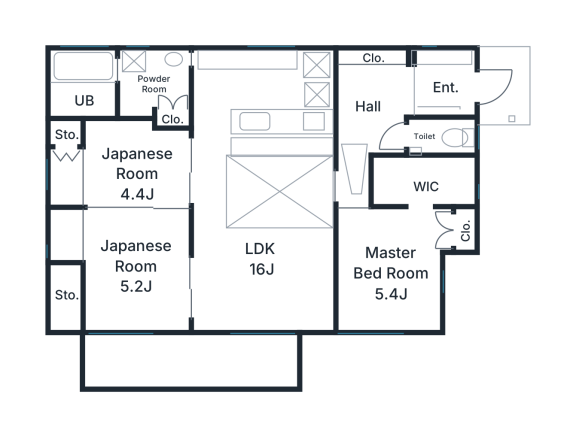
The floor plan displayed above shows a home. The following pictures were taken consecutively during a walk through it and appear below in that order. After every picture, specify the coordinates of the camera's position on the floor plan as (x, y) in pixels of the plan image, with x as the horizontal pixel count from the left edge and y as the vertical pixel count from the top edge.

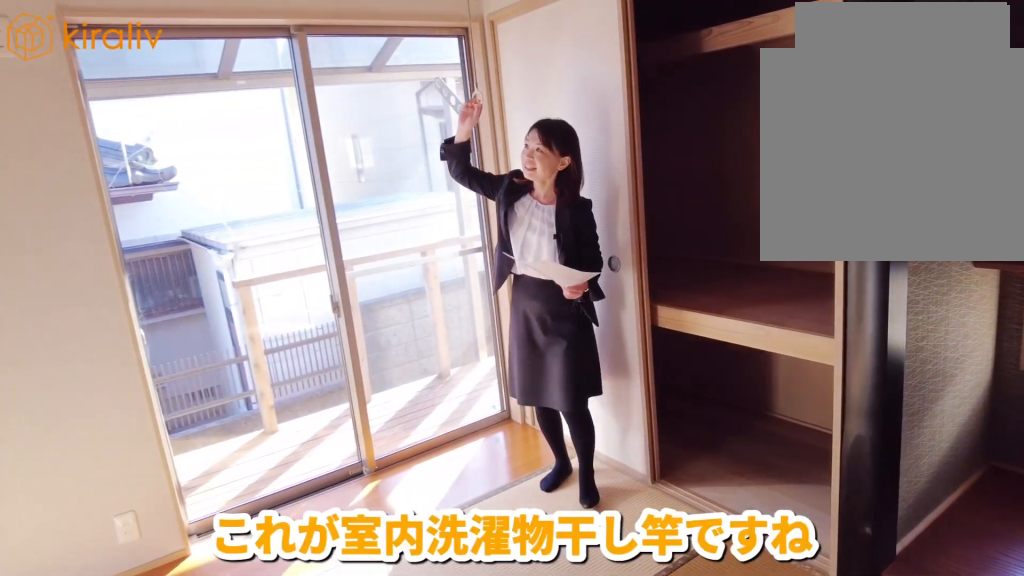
(98, 292)
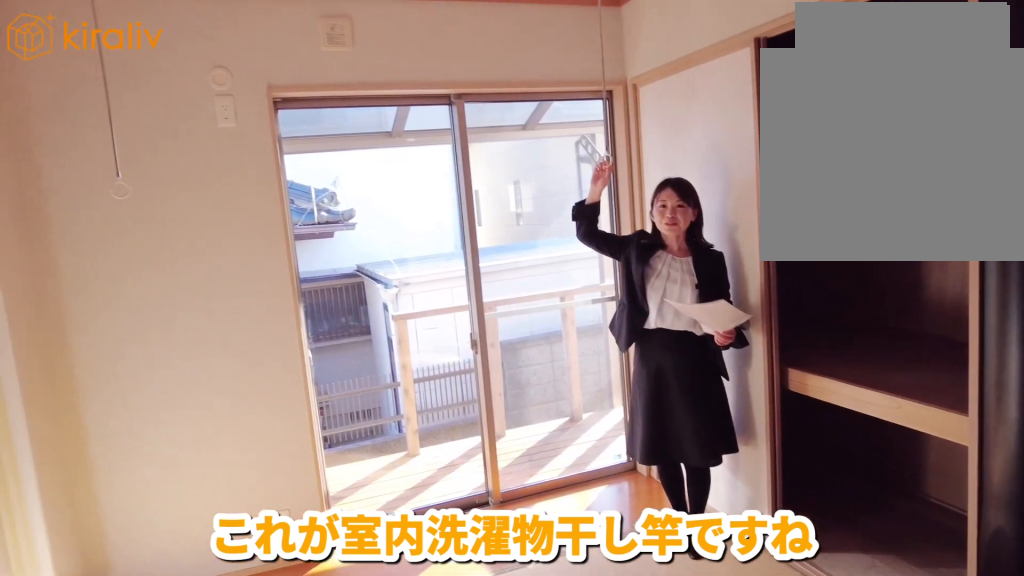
(98, 291)
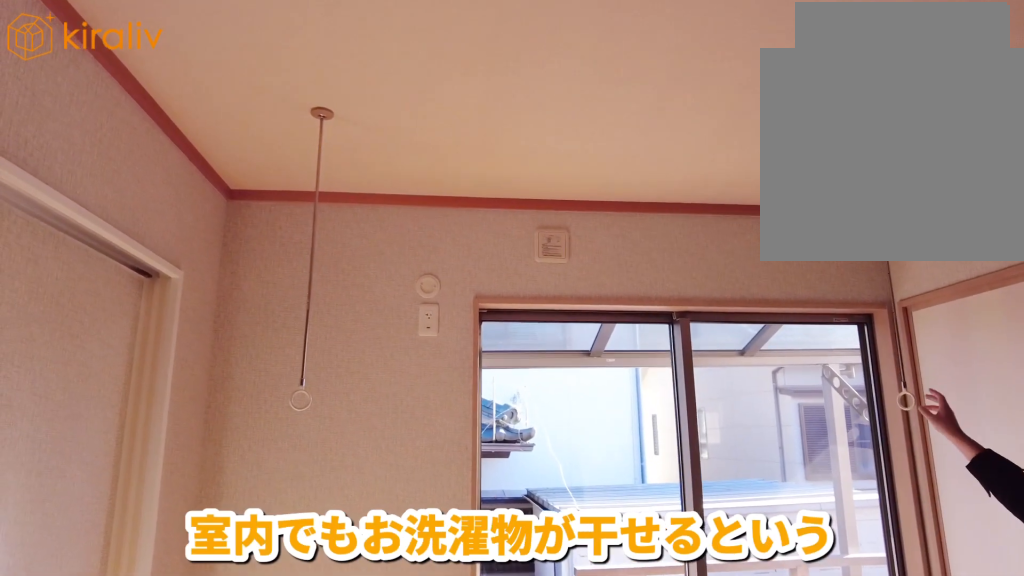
(99, 285)
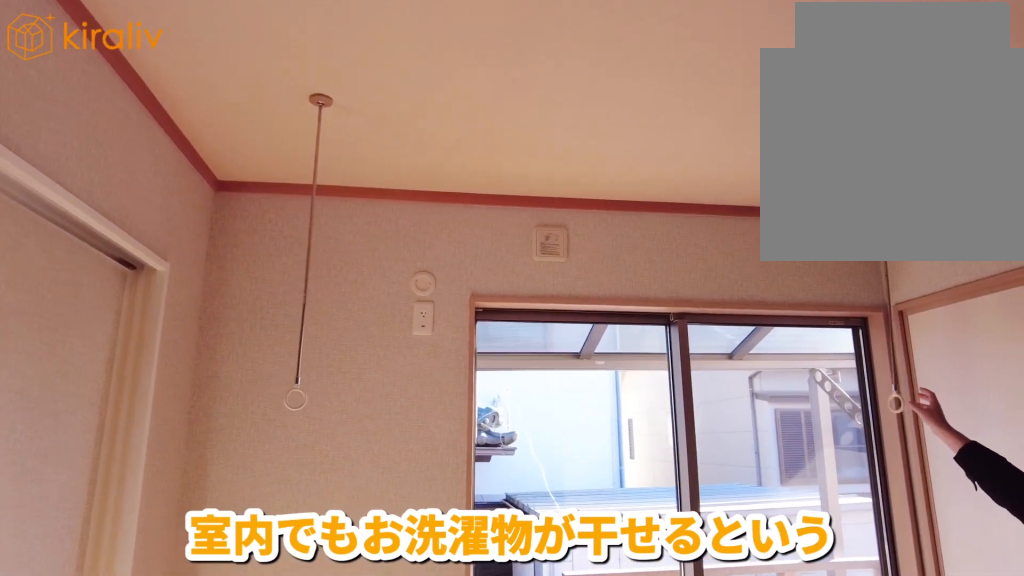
(99, 286)
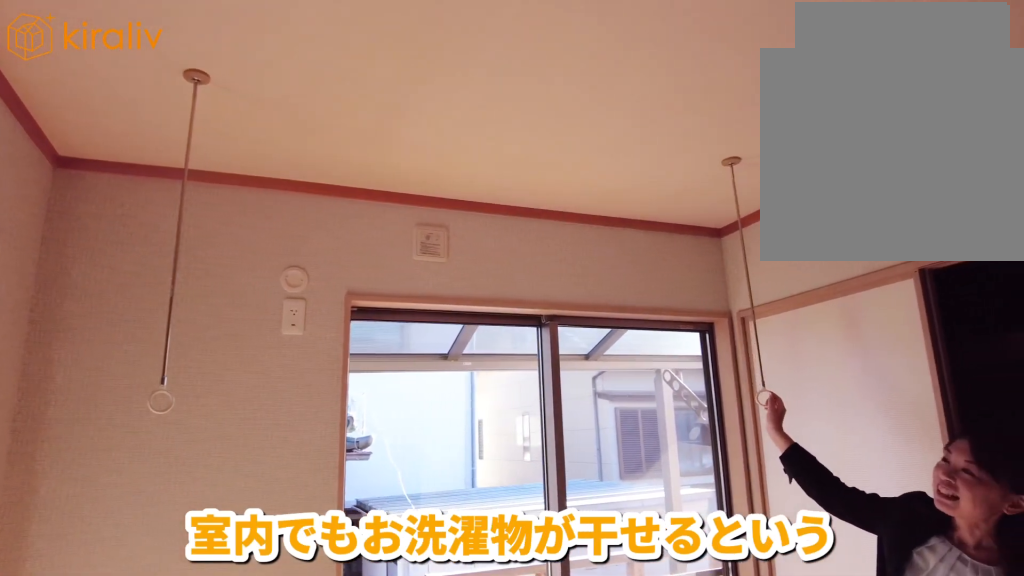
(99, 285)
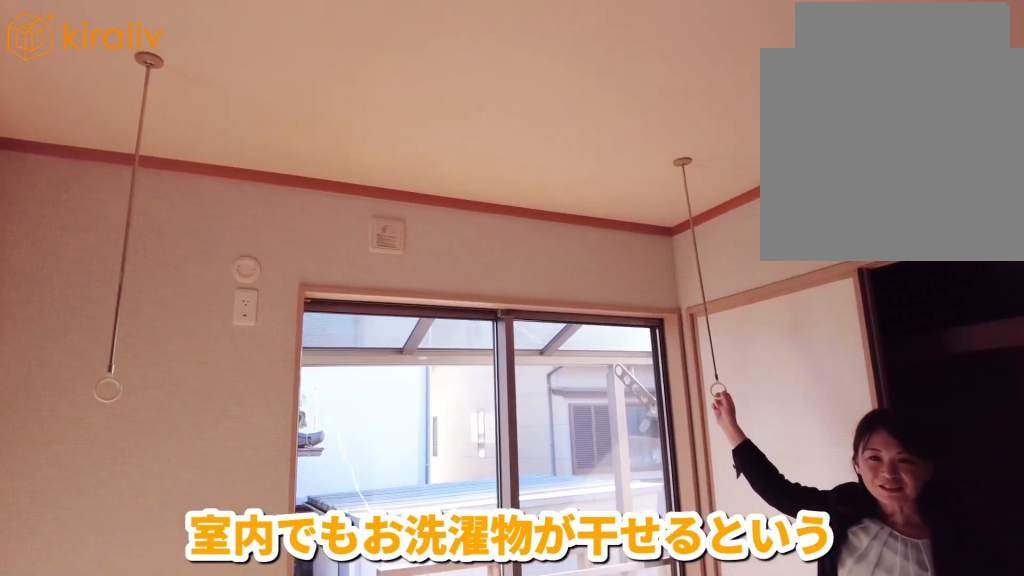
(99, 282)
